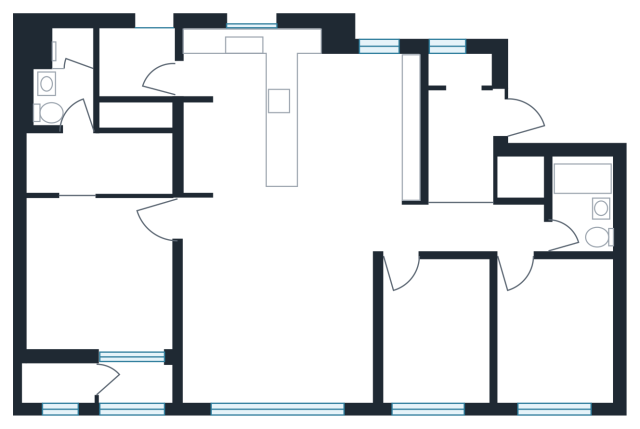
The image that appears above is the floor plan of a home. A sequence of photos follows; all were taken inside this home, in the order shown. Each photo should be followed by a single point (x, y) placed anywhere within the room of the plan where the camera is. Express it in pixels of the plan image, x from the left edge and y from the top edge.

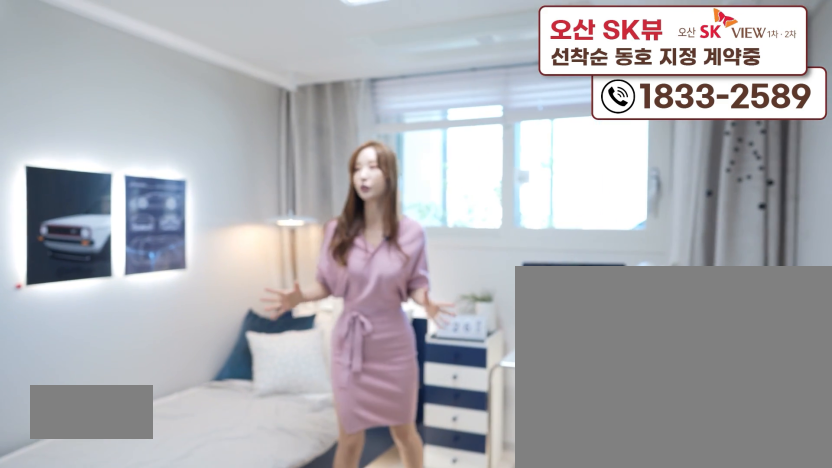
(549, 366)
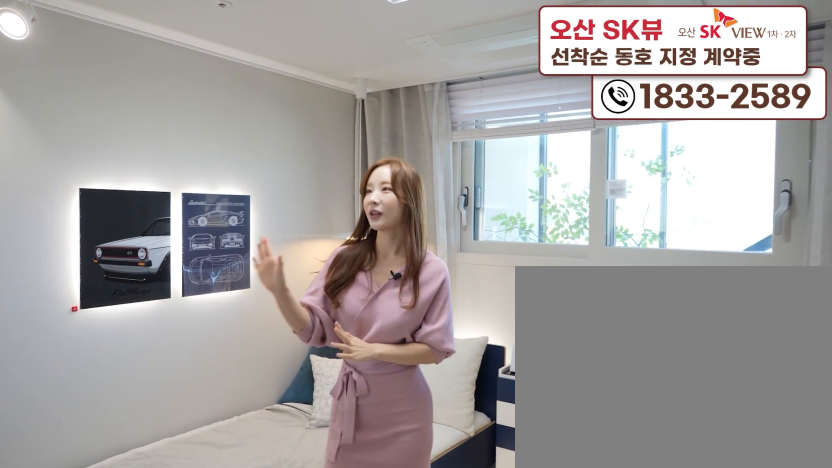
(549, 365)
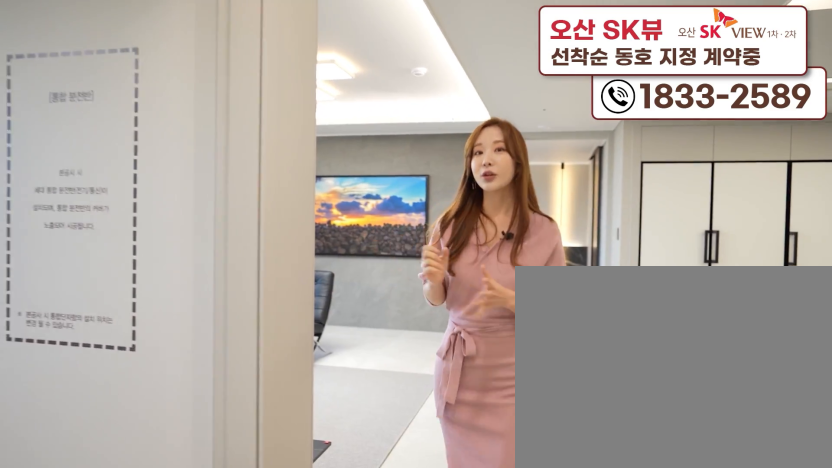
(281, 353)
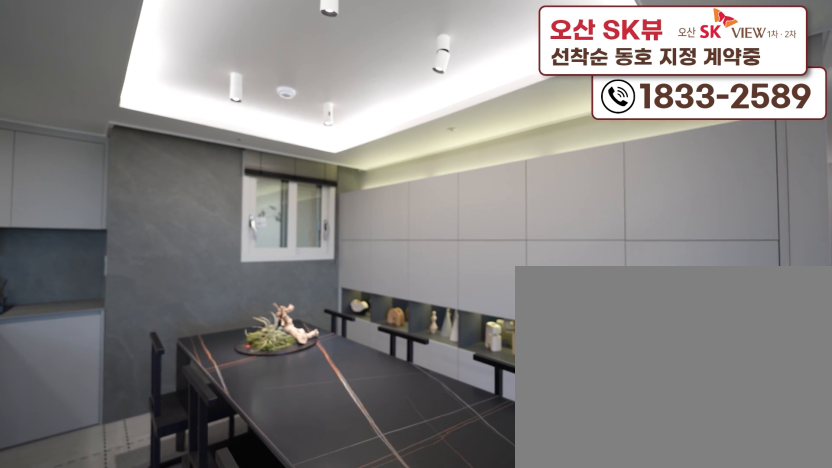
(255, 203)
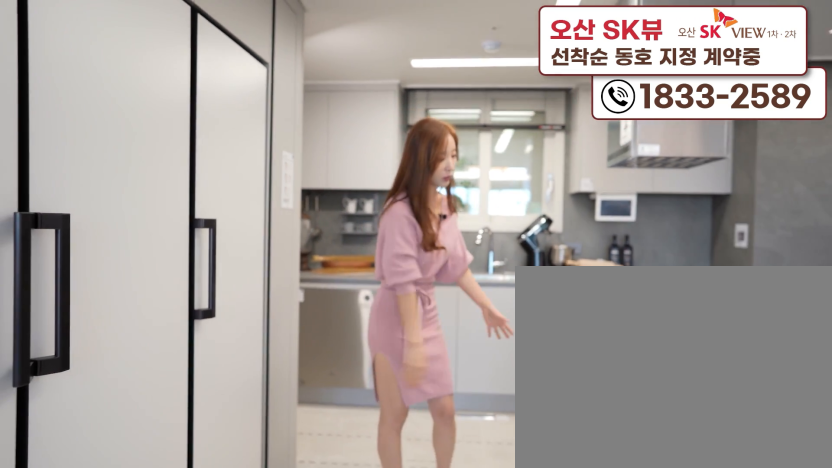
(255, 203)
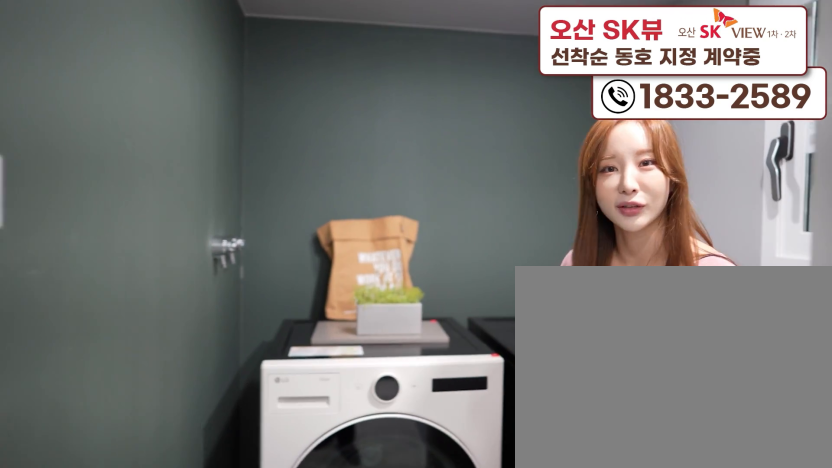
(145, 73)
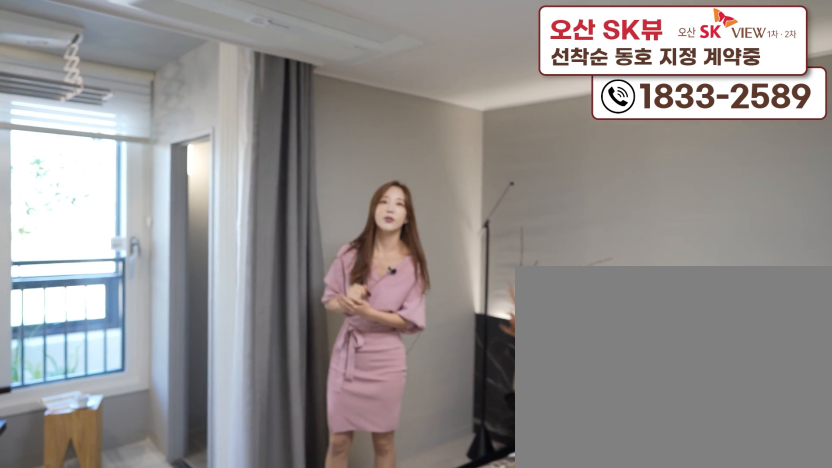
(102, 318)
